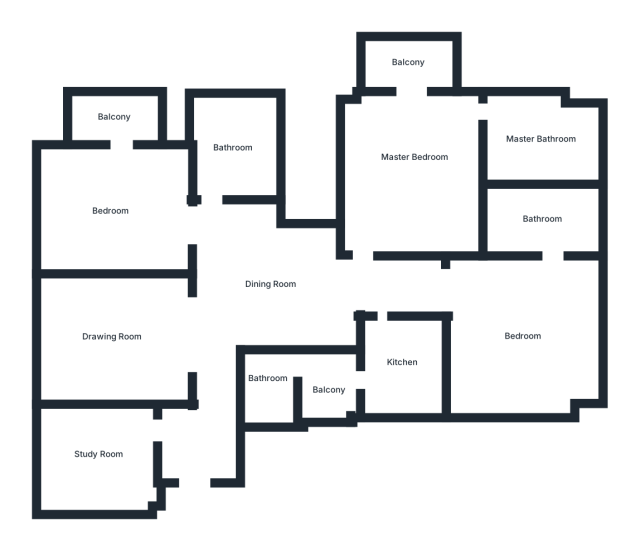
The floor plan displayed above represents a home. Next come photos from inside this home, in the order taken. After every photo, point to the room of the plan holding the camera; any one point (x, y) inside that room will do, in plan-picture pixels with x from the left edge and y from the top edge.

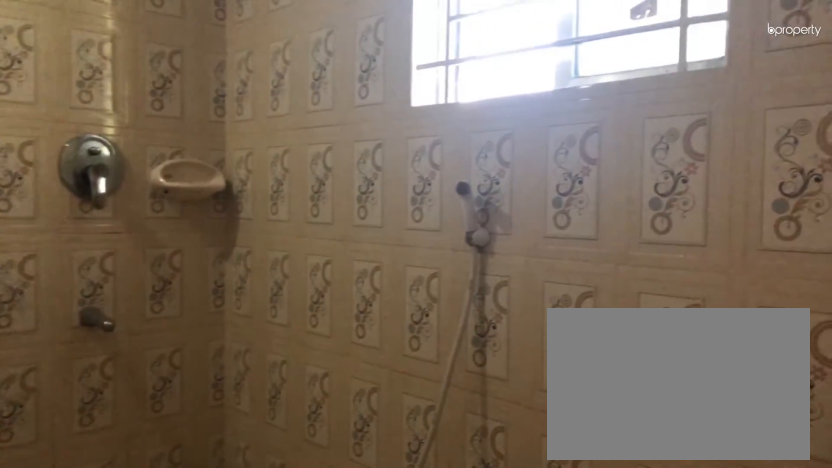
(233, 146)
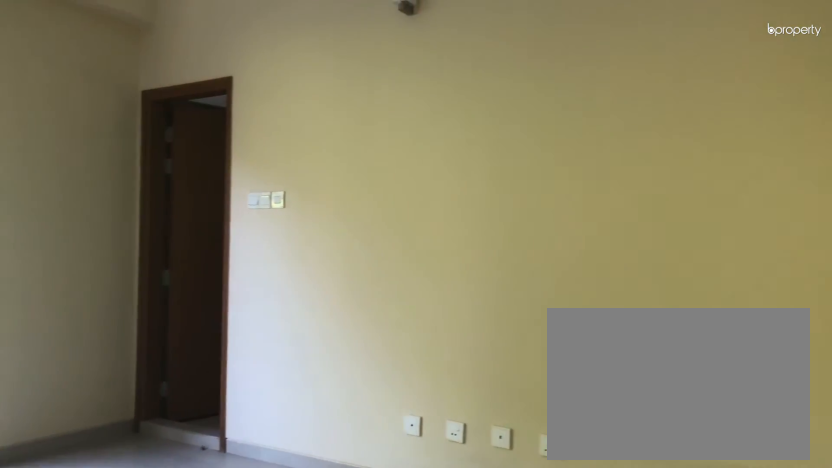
(416, 158)
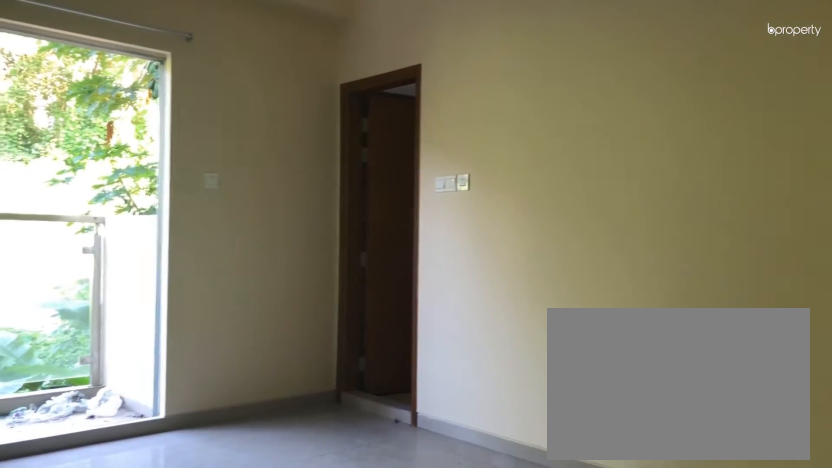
(416, 158)
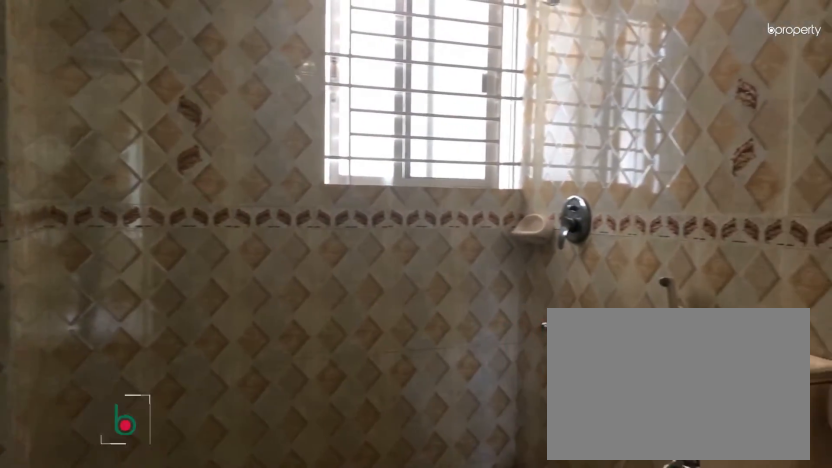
(540, 139)
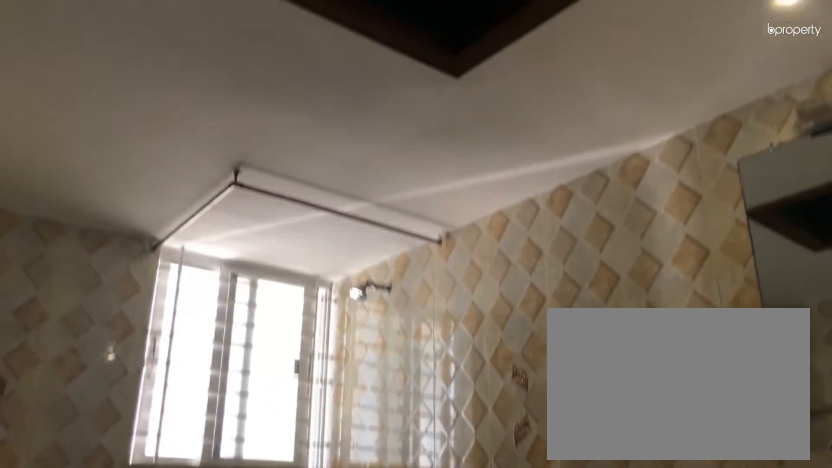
(540, 139)
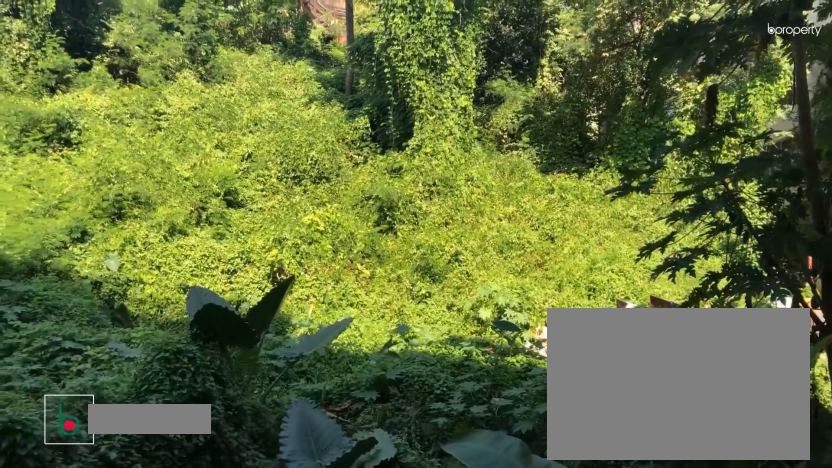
(409, 62)
